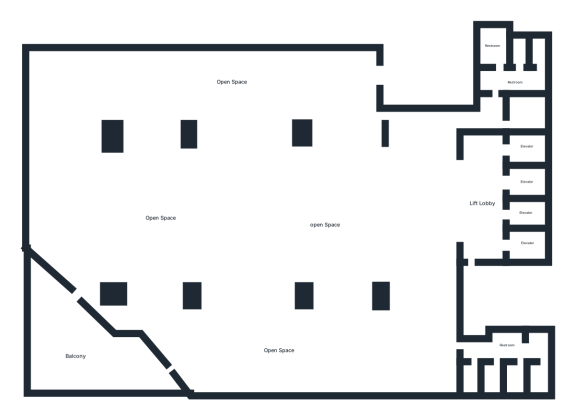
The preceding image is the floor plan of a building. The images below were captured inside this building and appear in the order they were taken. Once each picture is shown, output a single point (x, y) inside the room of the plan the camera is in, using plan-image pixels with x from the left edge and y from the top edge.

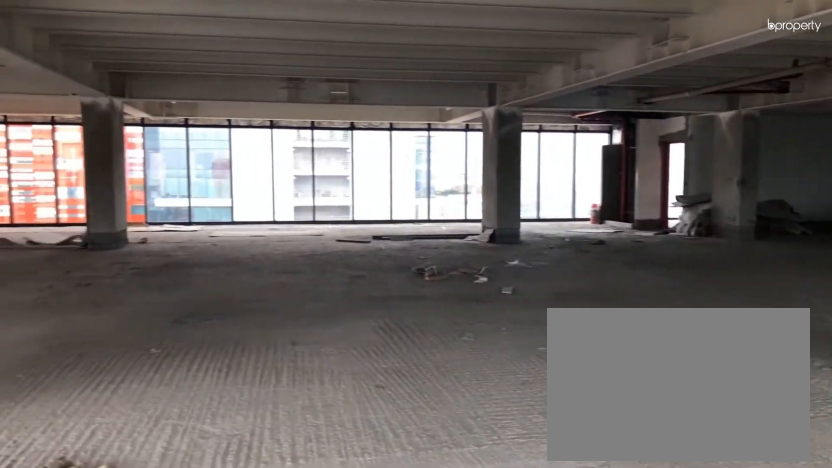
(267, 359)
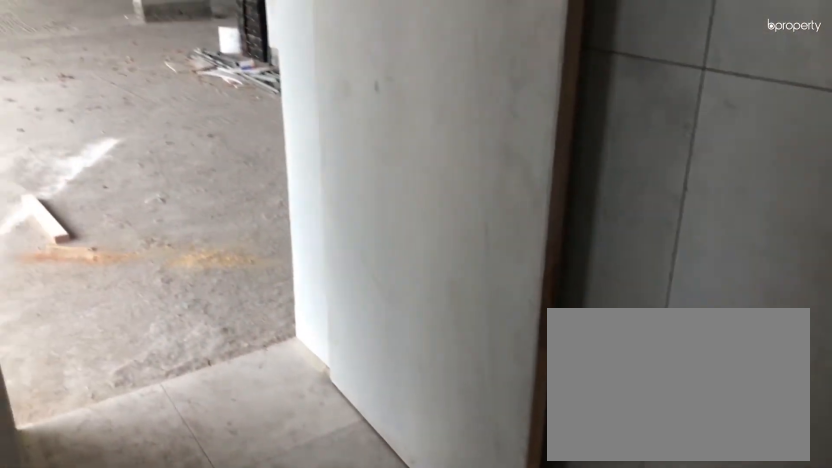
(506, 346)
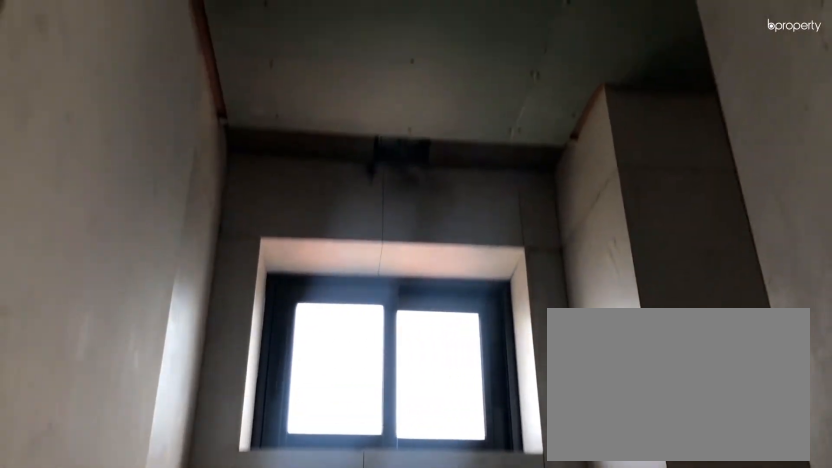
(467, 380)
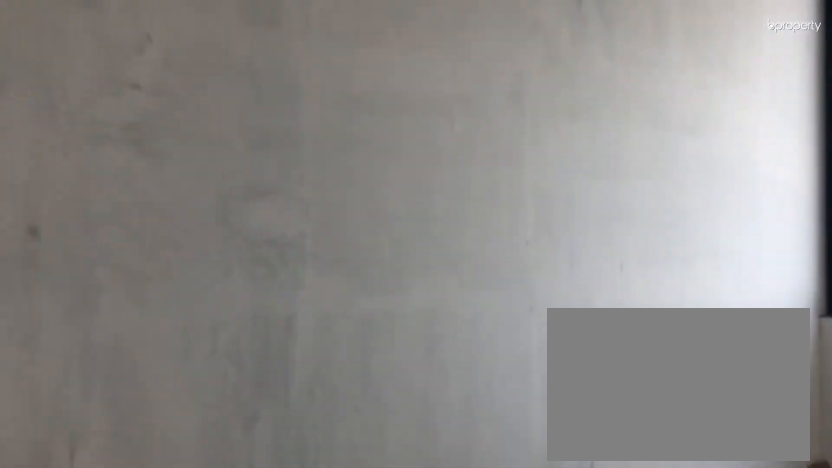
(524, 110)
